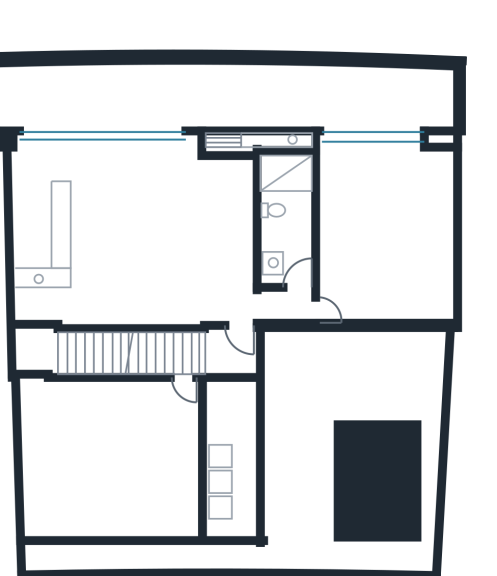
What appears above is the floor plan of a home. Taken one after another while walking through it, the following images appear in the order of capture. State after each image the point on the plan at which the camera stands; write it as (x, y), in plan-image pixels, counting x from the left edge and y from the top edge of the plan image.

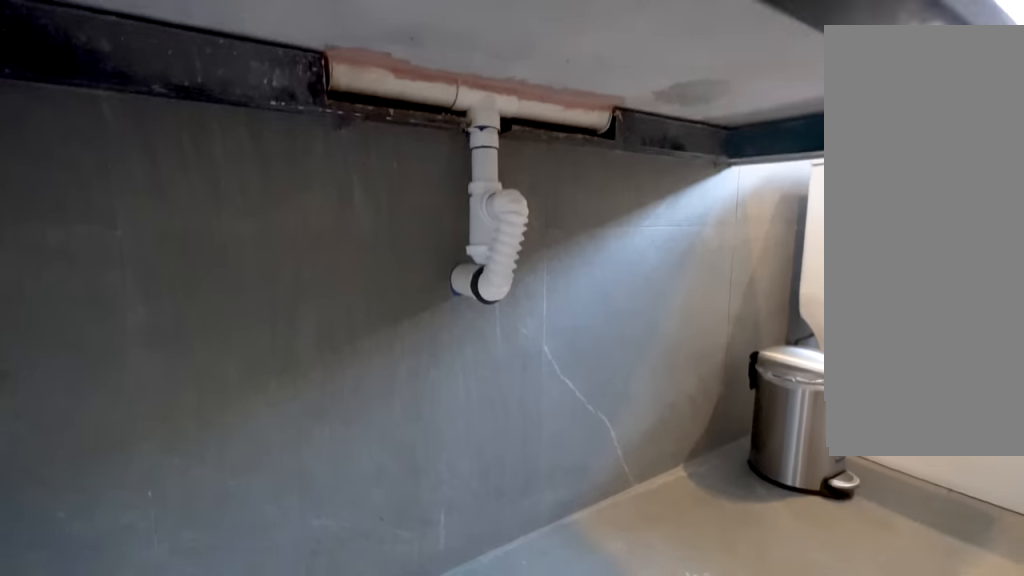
(289, 256)
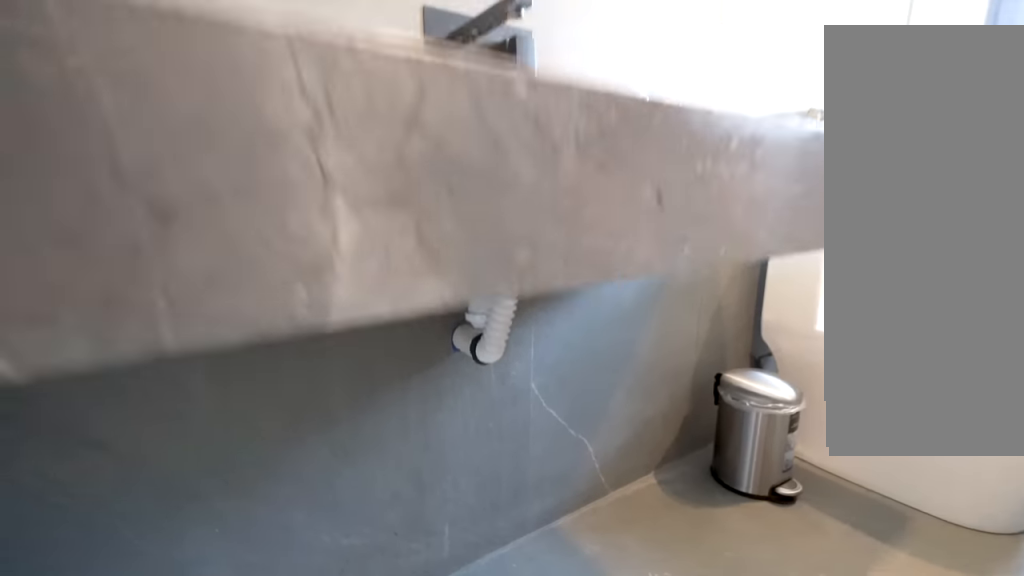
(289, 256)
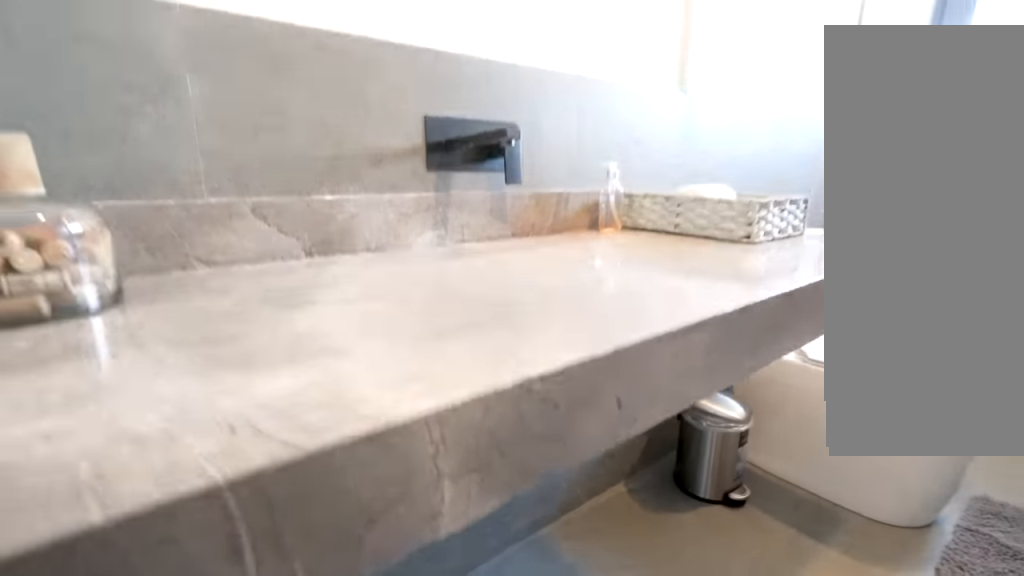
(289, 257)
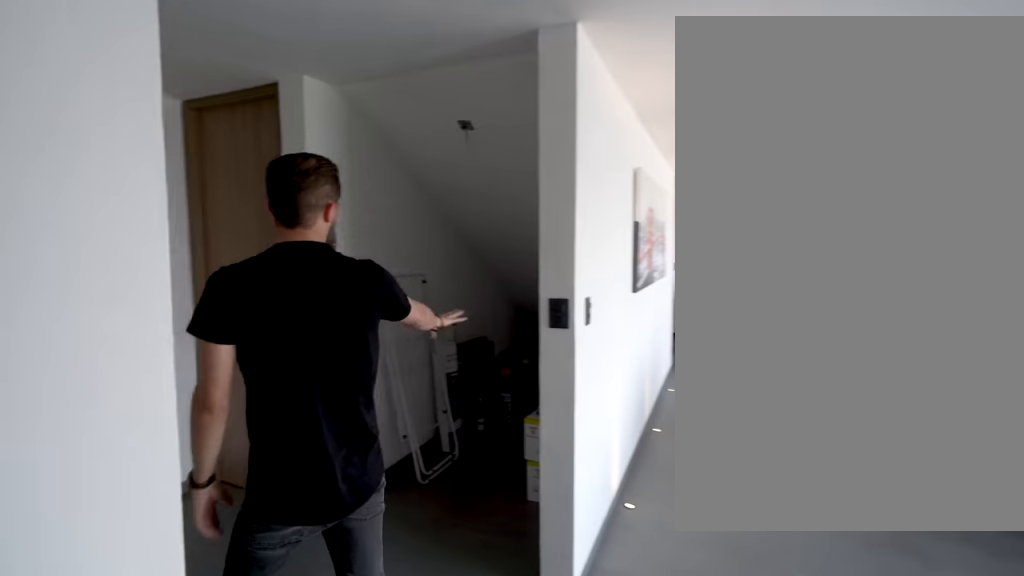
(266, 308)
